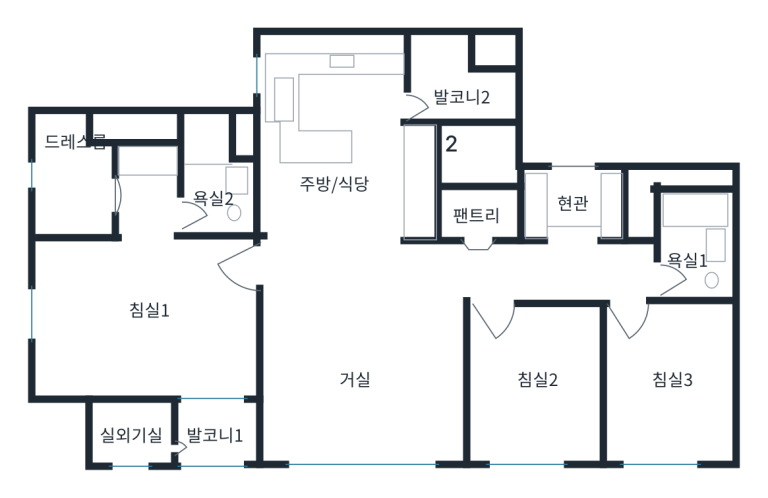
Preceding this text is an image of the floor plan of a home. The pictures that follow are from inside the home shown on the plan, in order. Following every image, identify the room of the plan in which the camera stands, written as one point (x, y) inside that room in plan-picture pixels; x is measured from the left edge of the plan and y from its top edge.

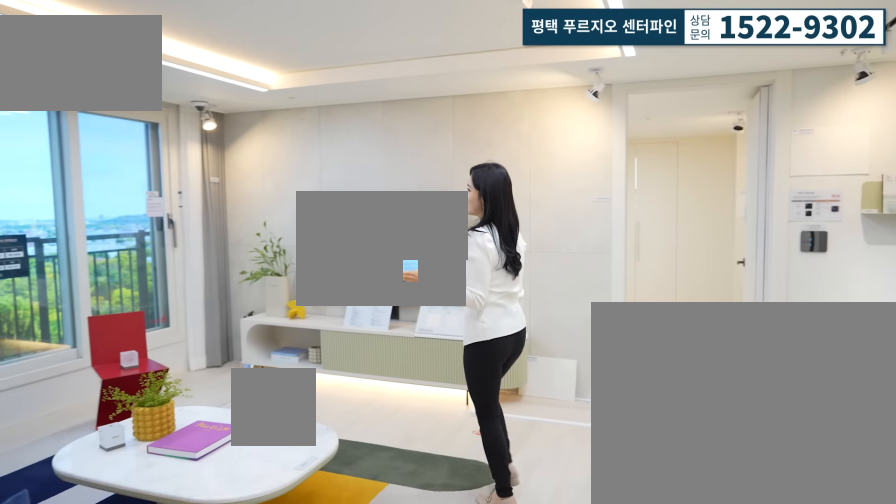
(358, 368)
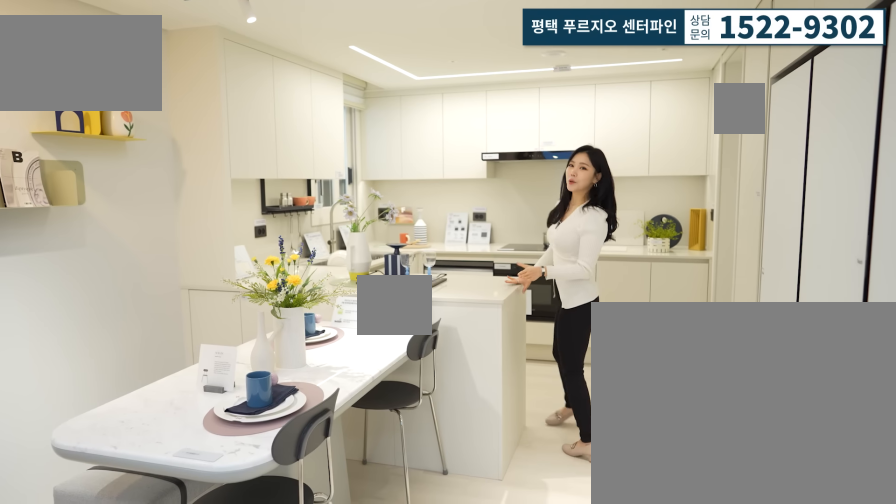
(349, 151)
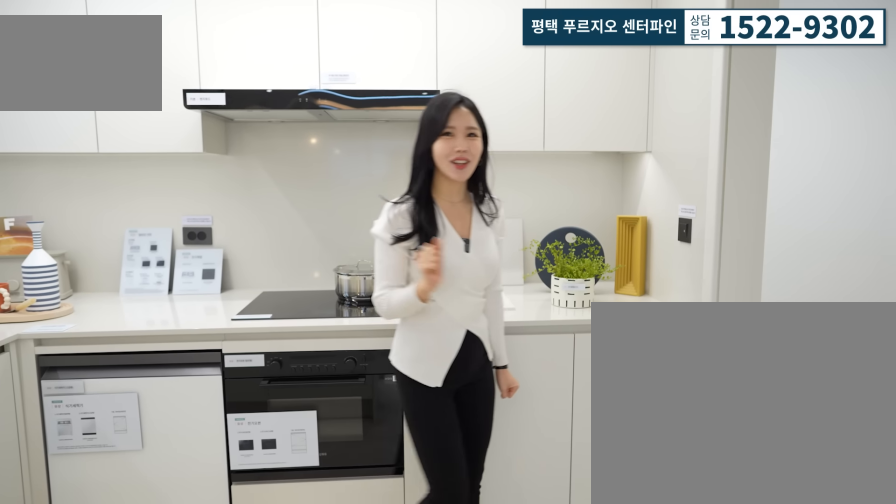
(349, 151)
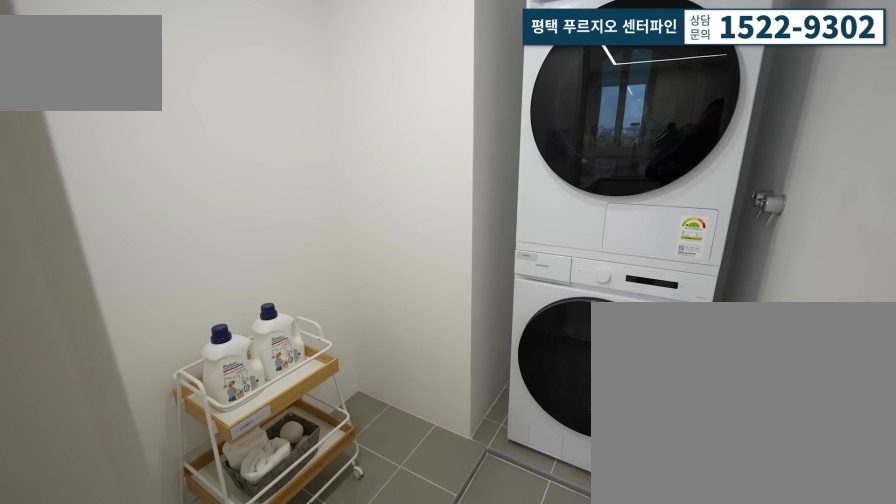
(464, 89)
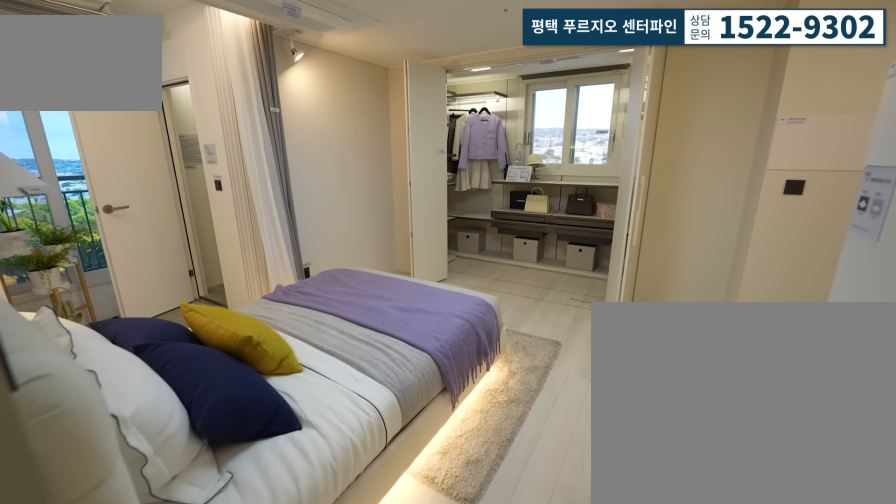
(145, 307)
